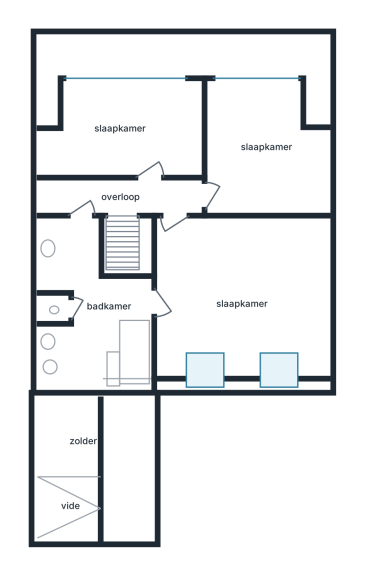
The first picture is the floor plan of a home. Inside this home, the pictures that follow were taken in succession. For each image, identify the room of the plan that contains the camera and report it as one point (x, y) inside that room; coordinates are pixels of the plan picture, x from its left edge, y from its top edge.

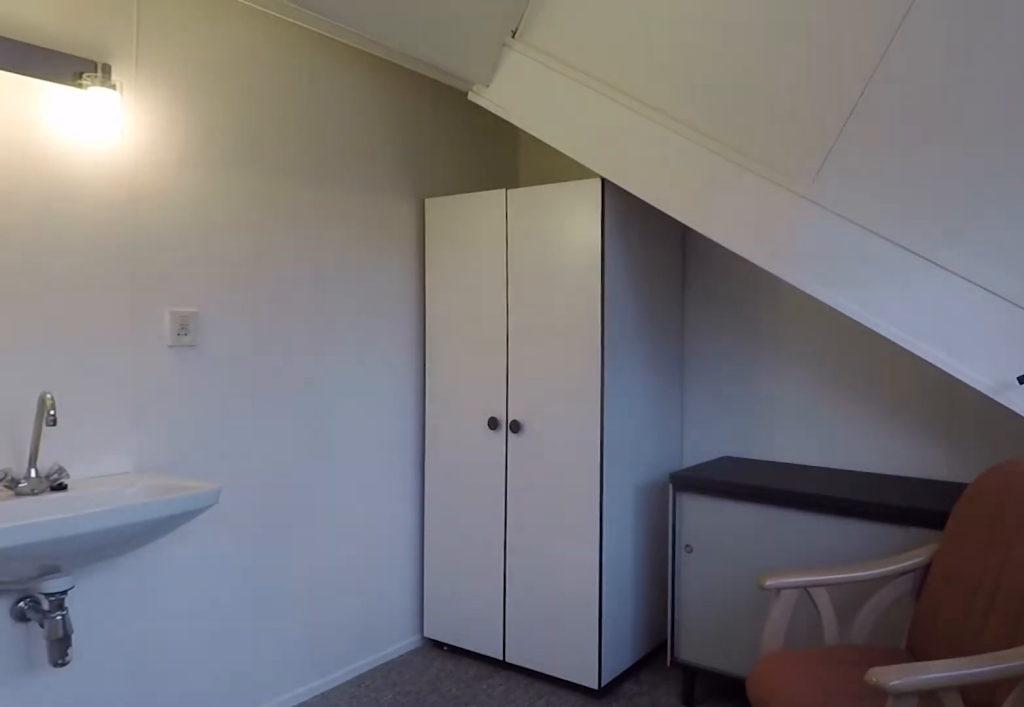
(109, 126)
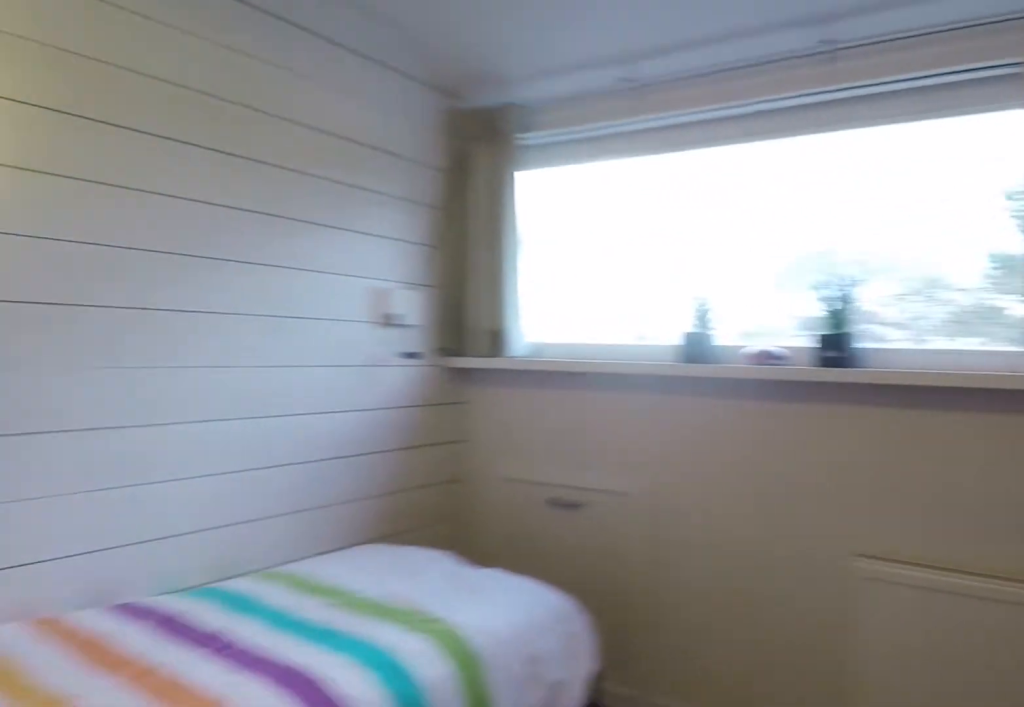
(254, 92)
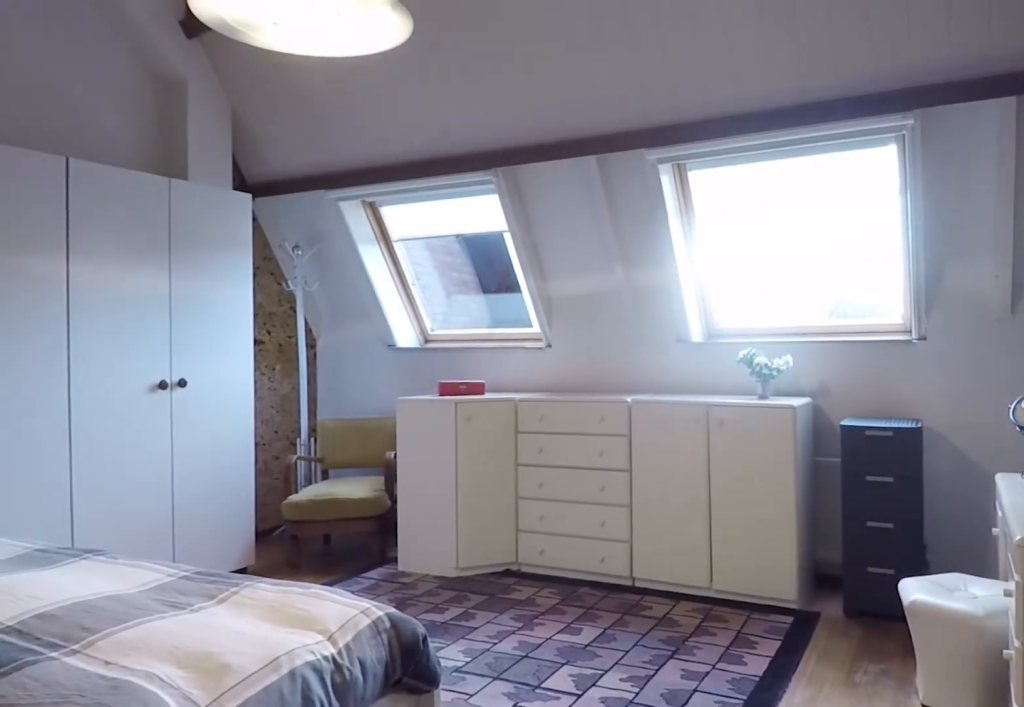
(240, 330)
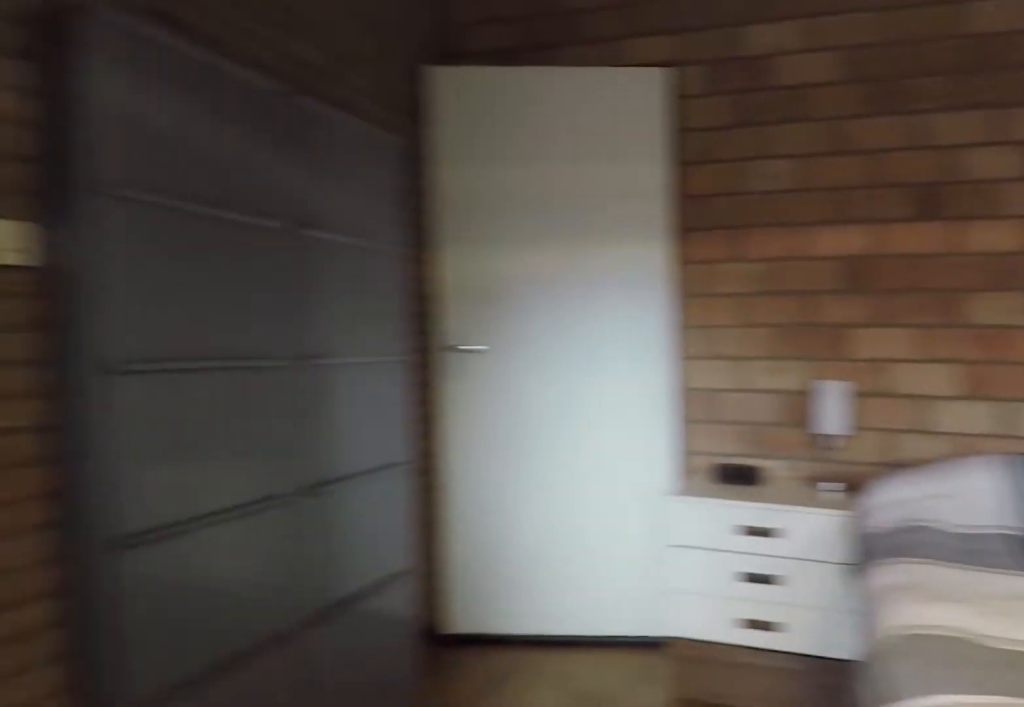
(240, 330)
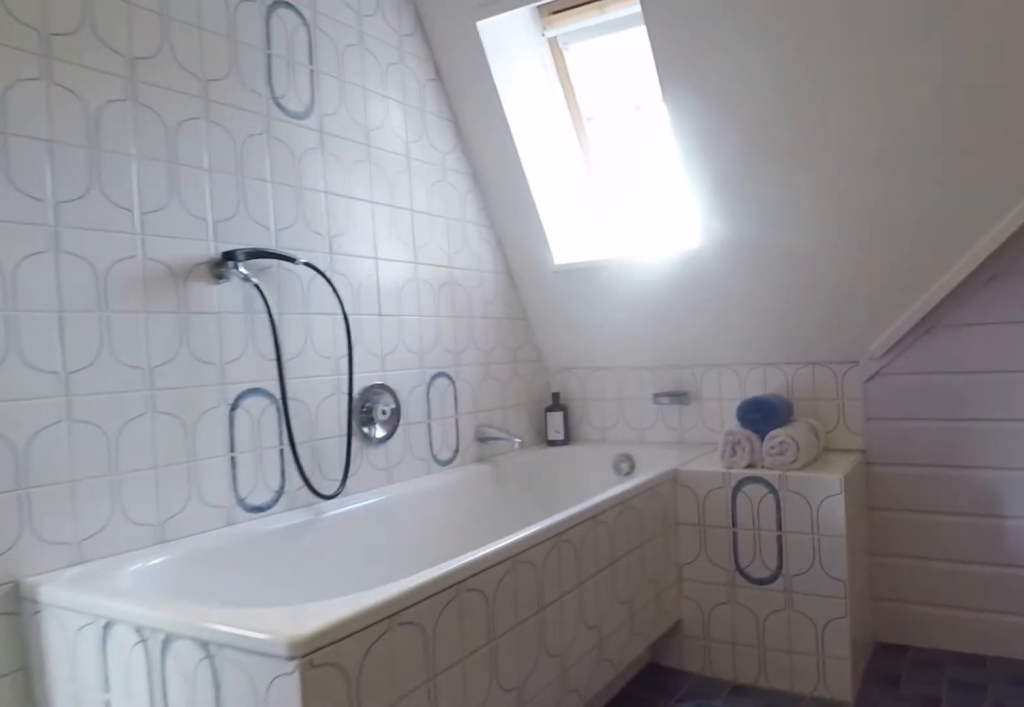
(89, 313)
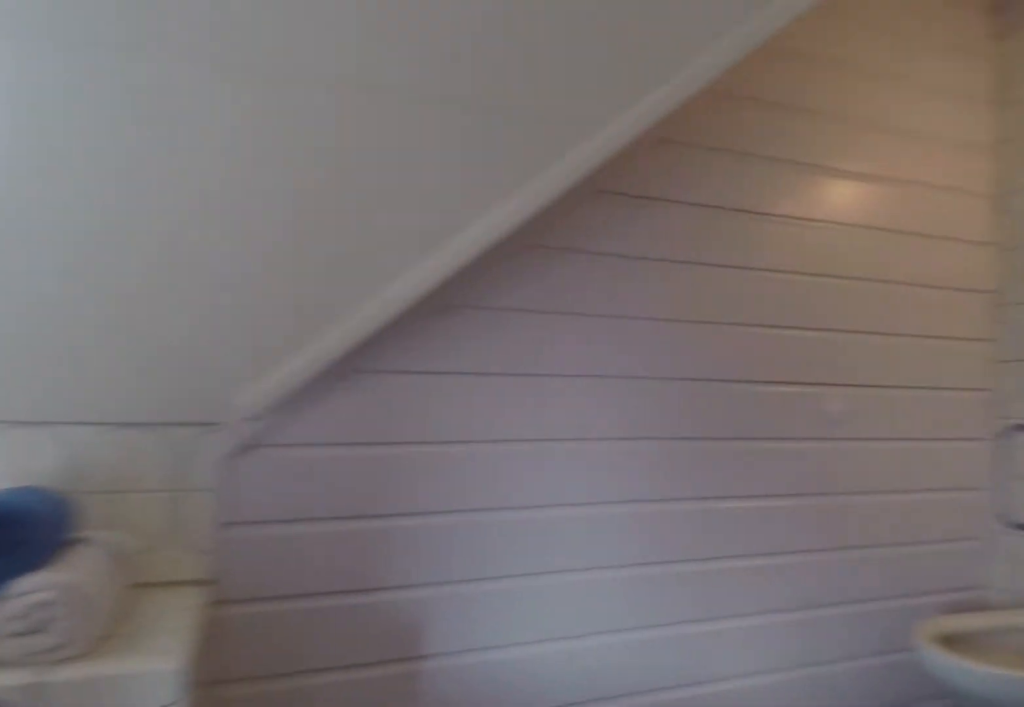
(89, 313)
